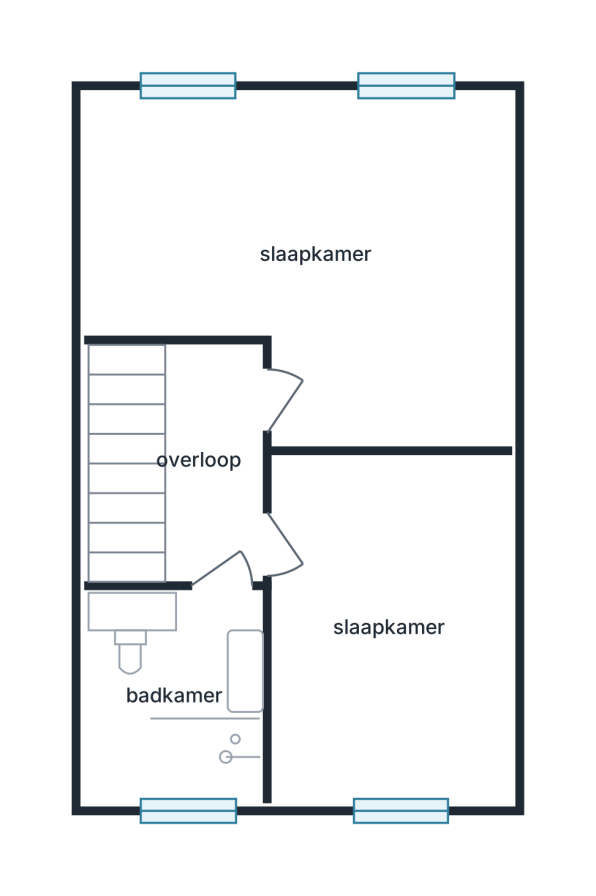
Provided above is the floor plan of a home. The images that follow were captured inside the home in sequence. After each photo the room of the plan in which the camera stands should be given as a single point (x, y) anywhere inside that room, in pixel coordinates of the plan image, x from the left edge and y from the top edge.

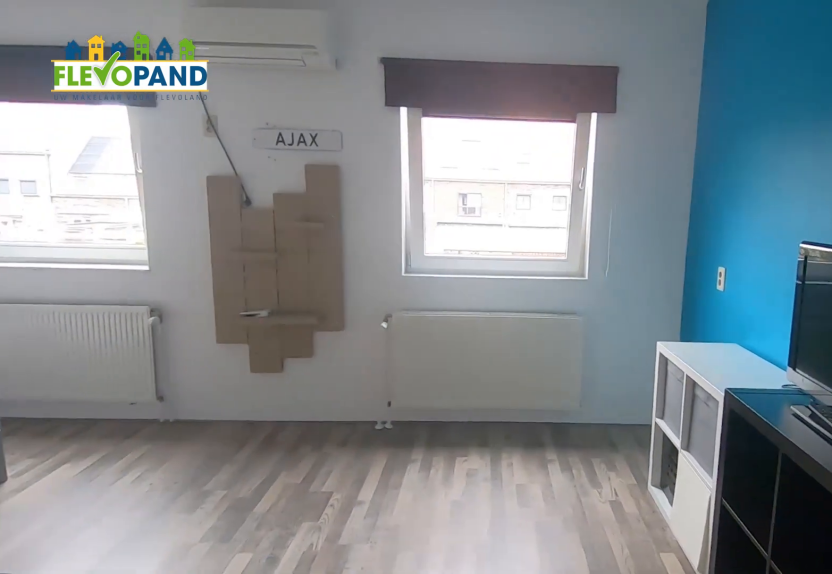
(266, 193)
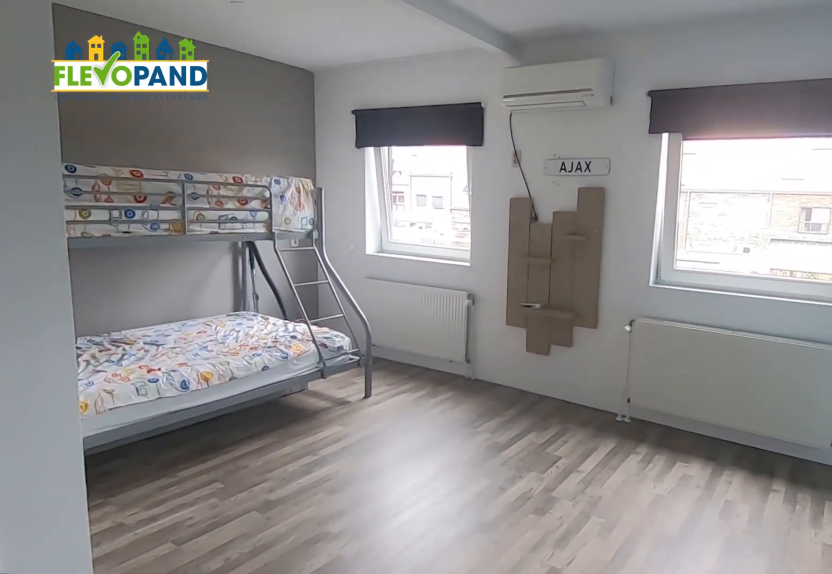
(266, 193)
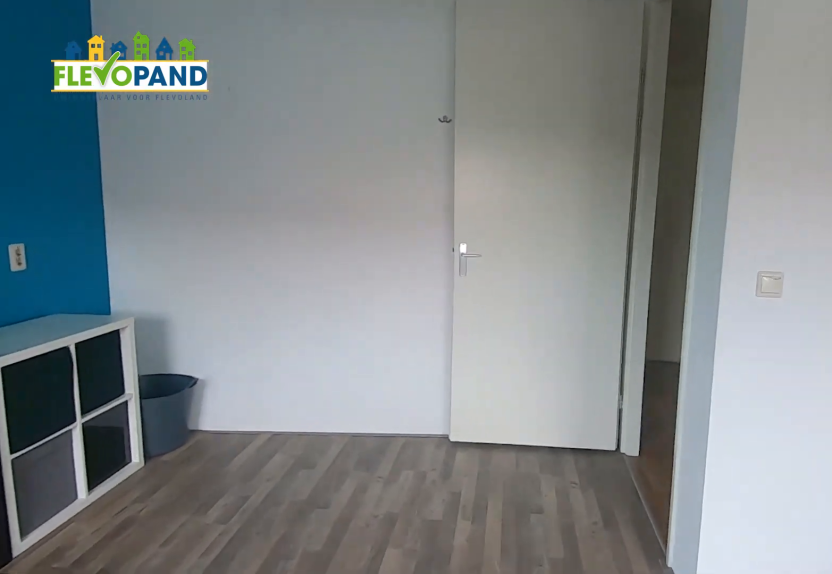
(266, 193)
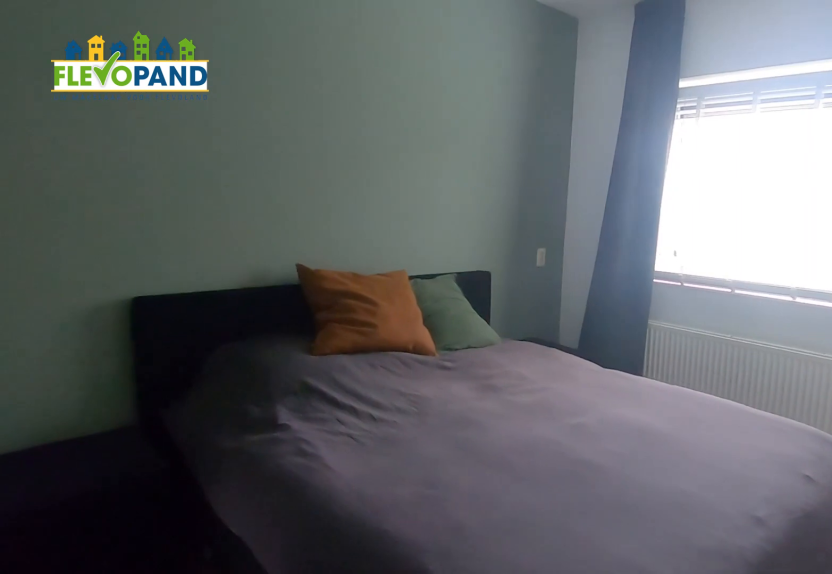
(390, 625)
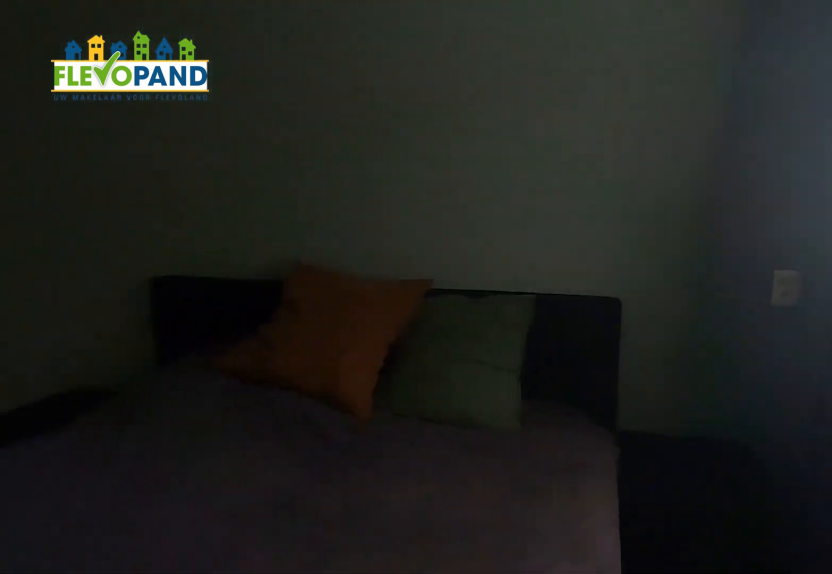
(390, 625)
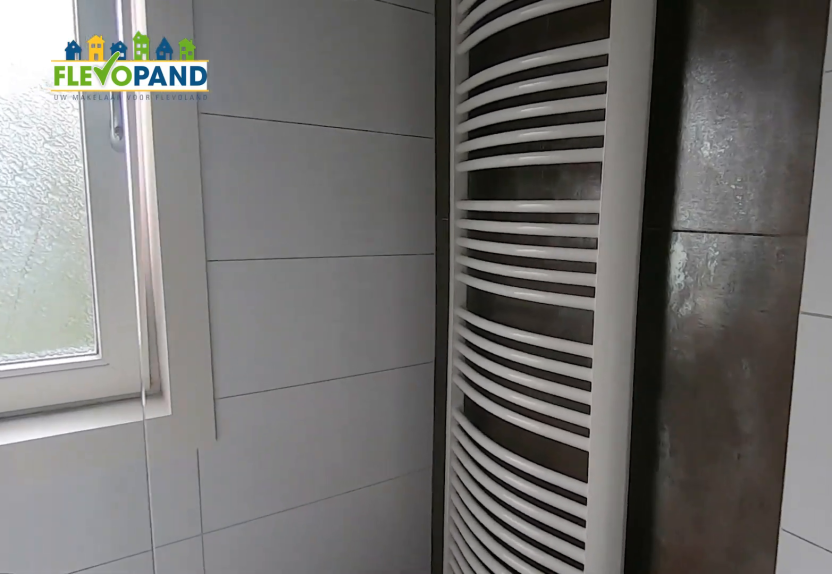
(133, 622)
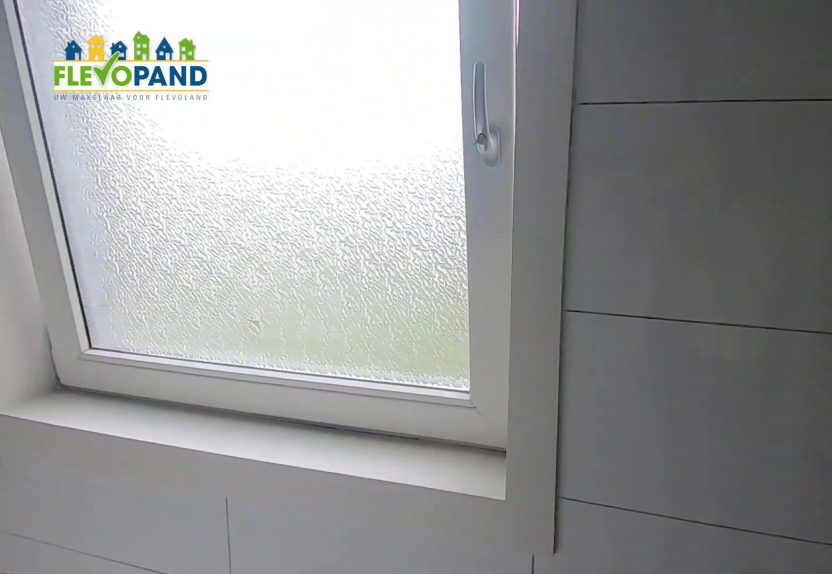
(133, 622)
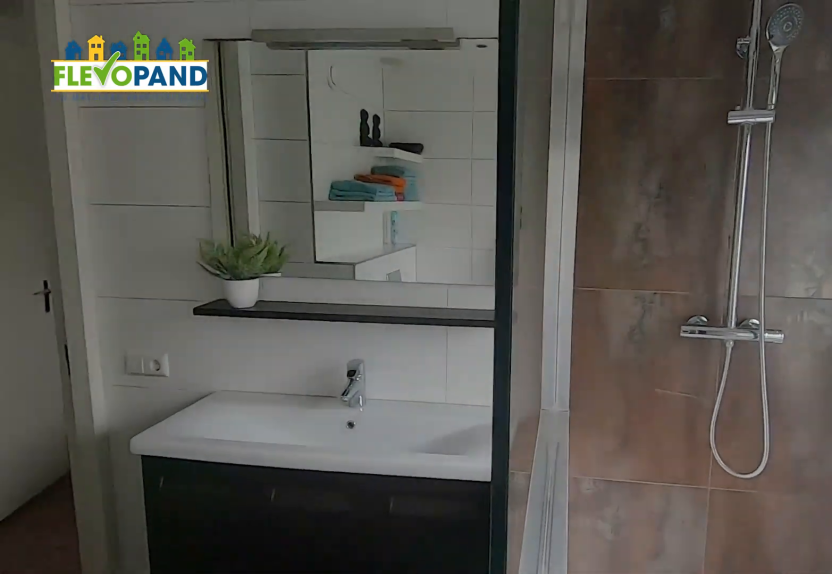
(133, 622)
